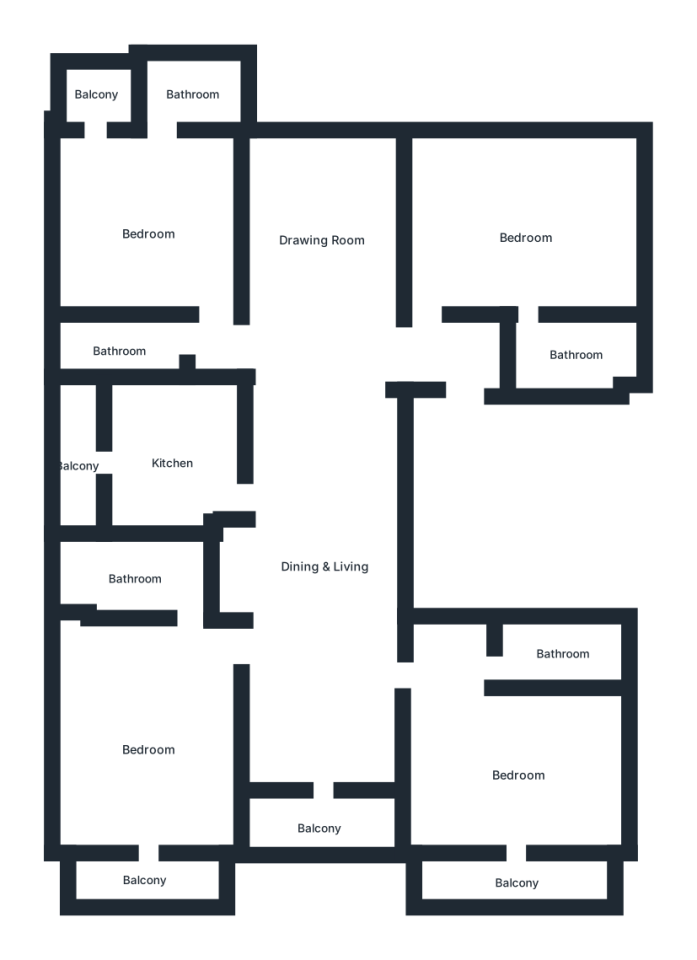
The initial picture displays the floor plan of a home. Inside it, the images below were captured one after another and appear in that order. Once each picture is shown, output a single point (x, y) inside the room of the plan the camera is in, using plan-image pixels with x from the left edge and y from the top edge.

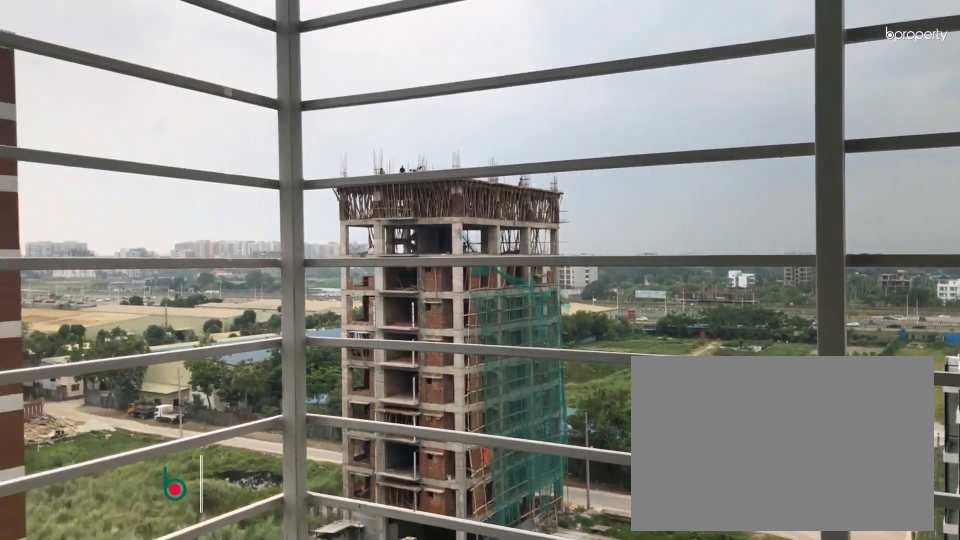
(98, 95)
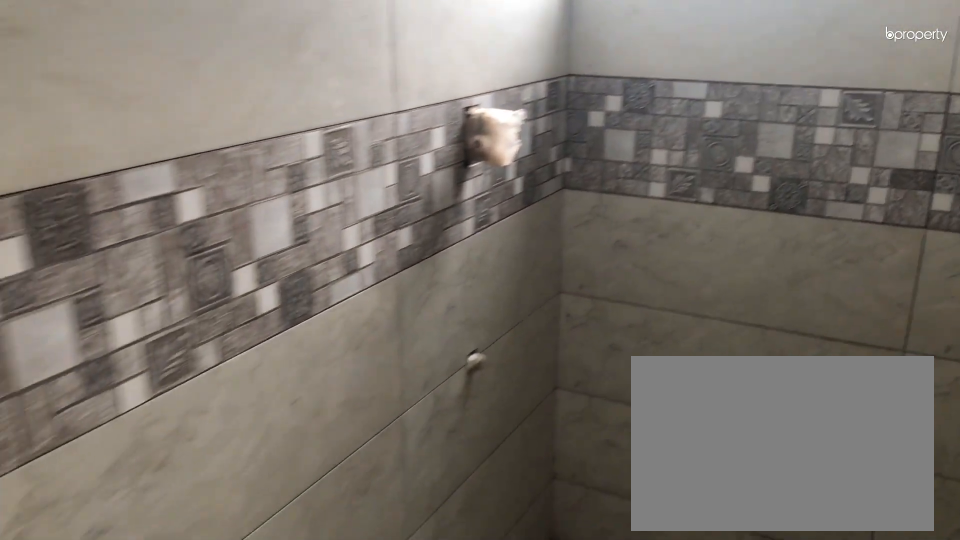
(123, 348)
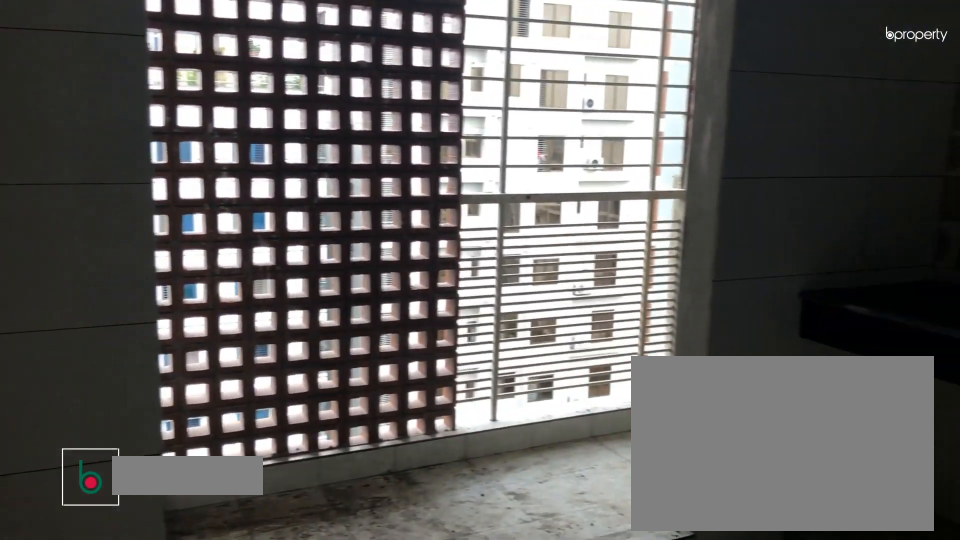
(173, 464)
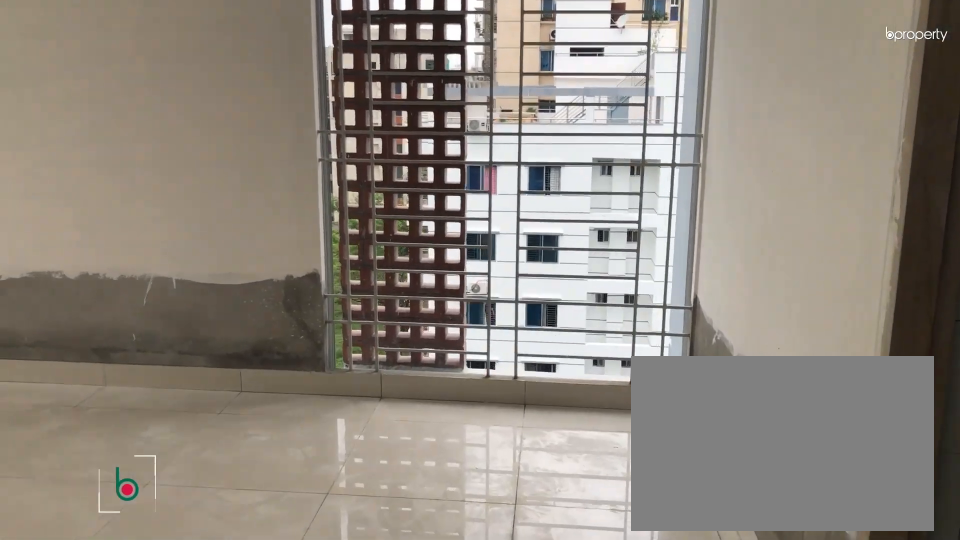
(147, 750)
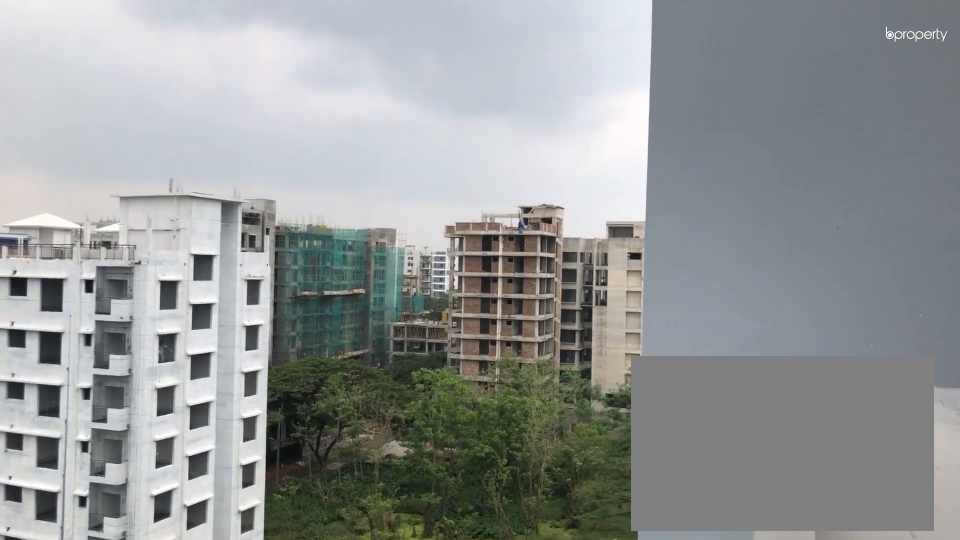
(145, 878)
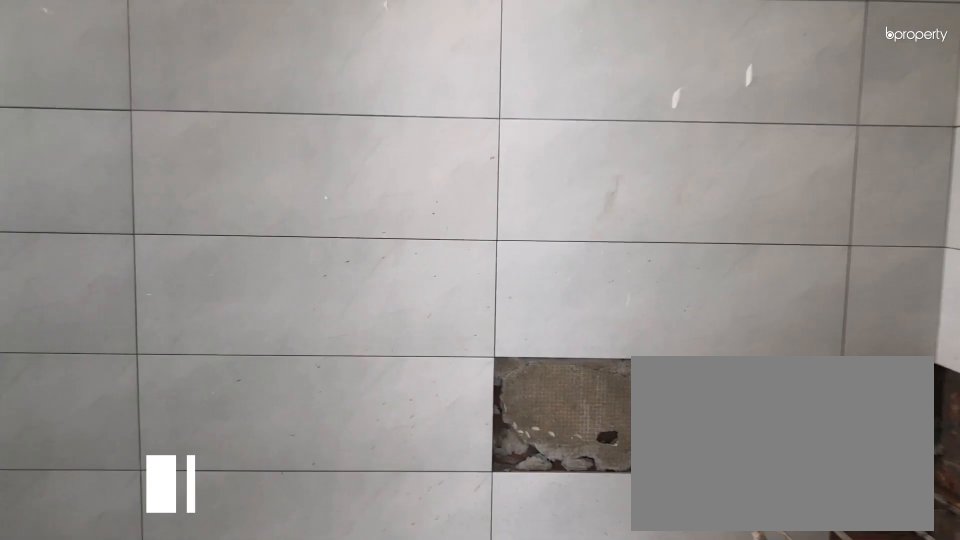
(137, 579)
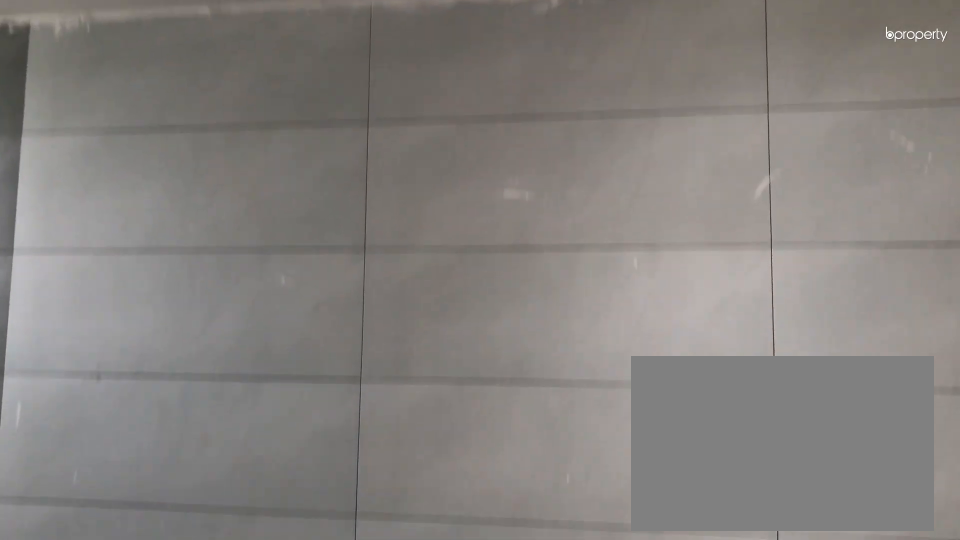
(137, 579)
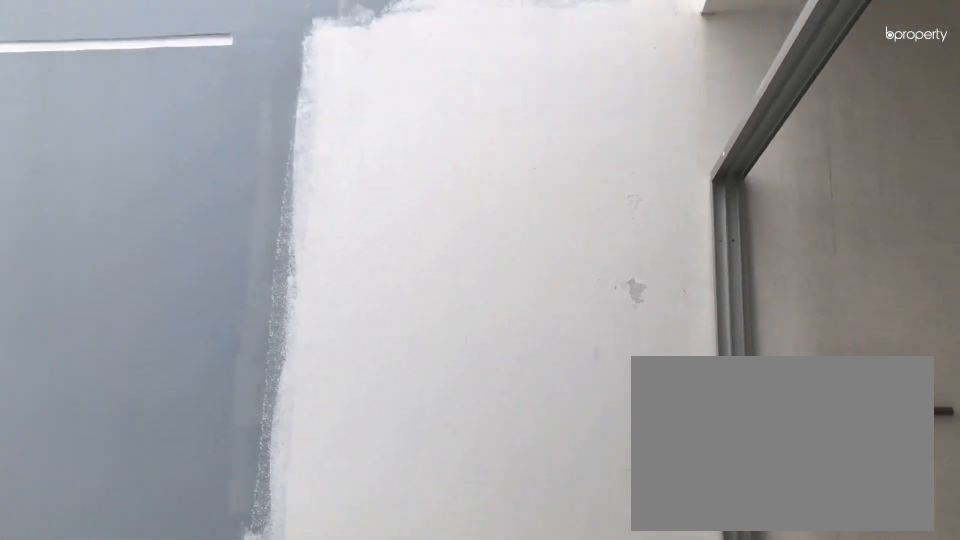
(322, 828)
